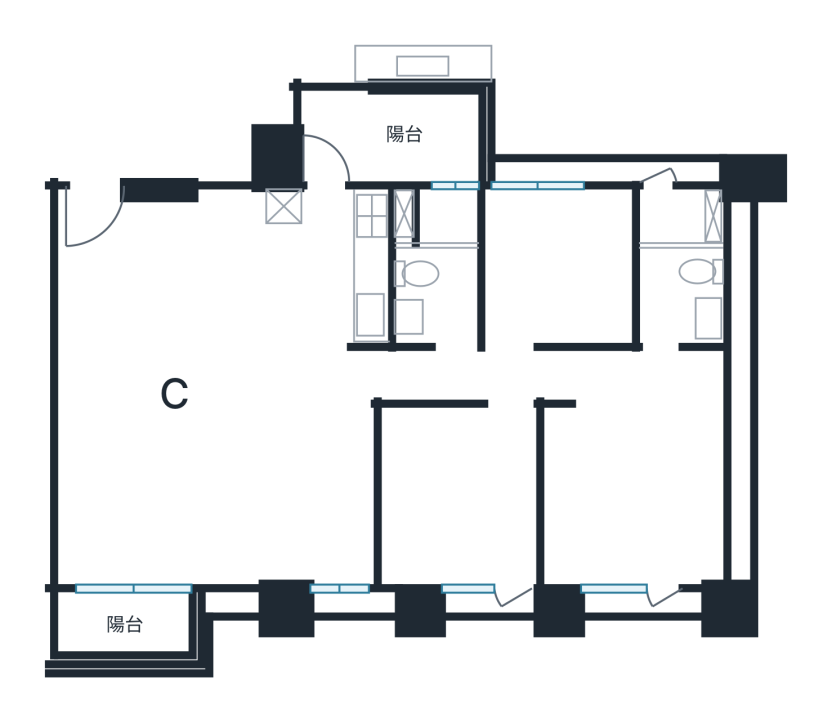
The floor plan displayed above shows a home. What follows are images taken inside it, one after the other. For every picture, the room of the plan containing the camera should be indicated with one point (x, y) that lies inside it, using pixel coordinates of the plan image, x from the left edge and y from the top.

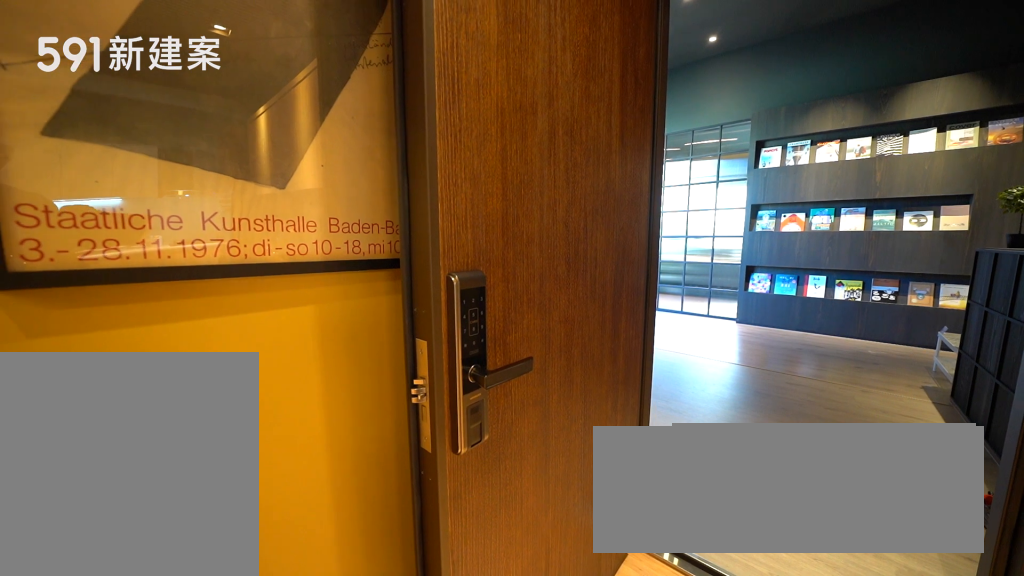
(99, 225)
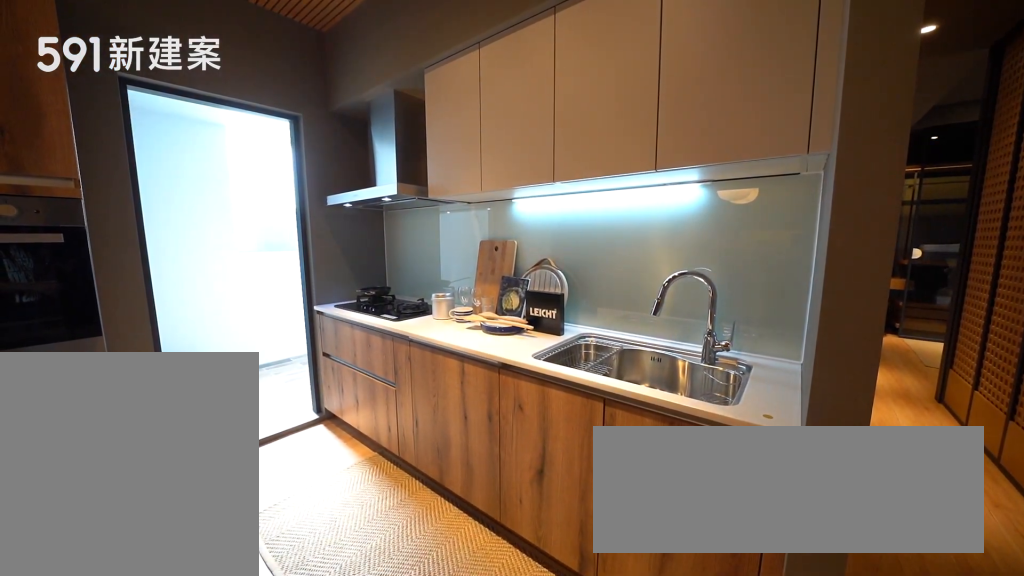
(330, 264)
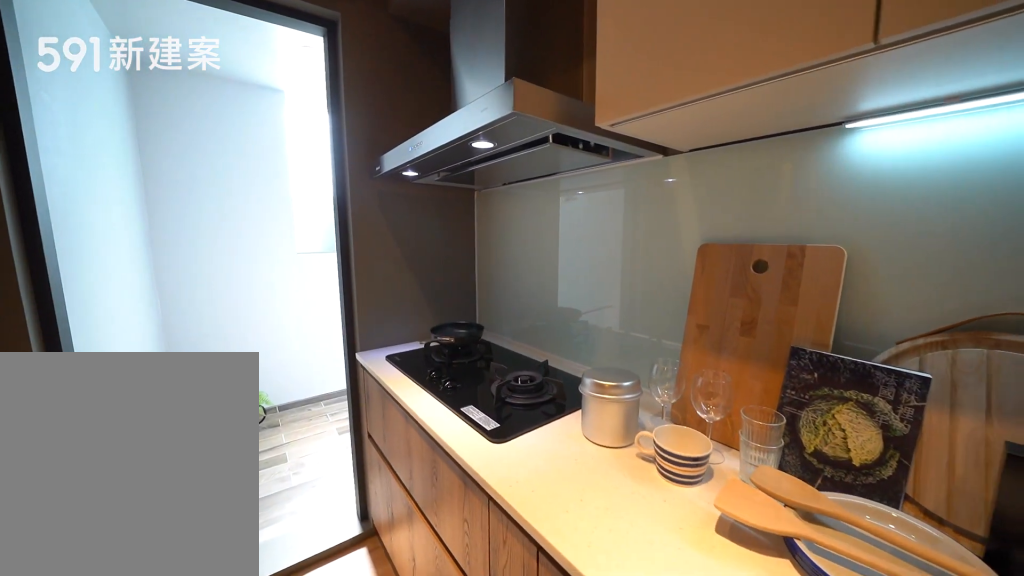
(330, 264)
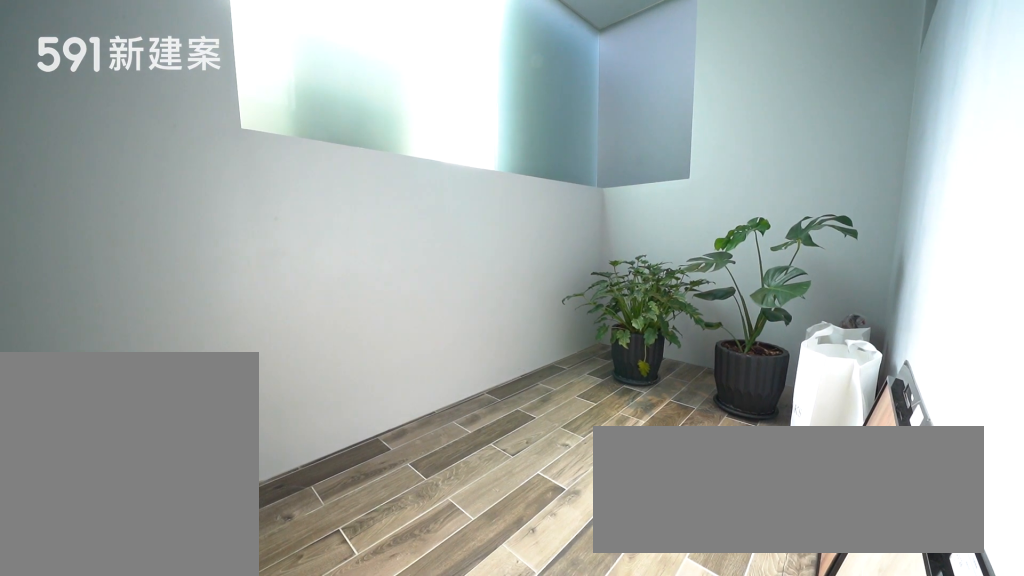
(390, 138)
